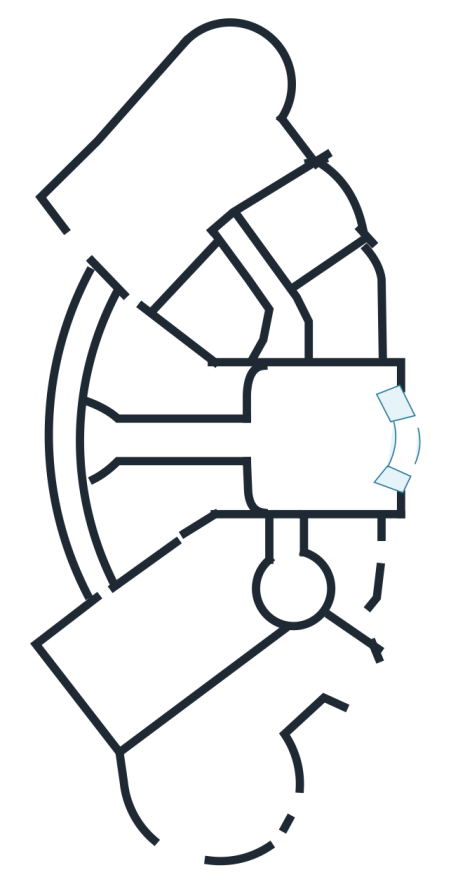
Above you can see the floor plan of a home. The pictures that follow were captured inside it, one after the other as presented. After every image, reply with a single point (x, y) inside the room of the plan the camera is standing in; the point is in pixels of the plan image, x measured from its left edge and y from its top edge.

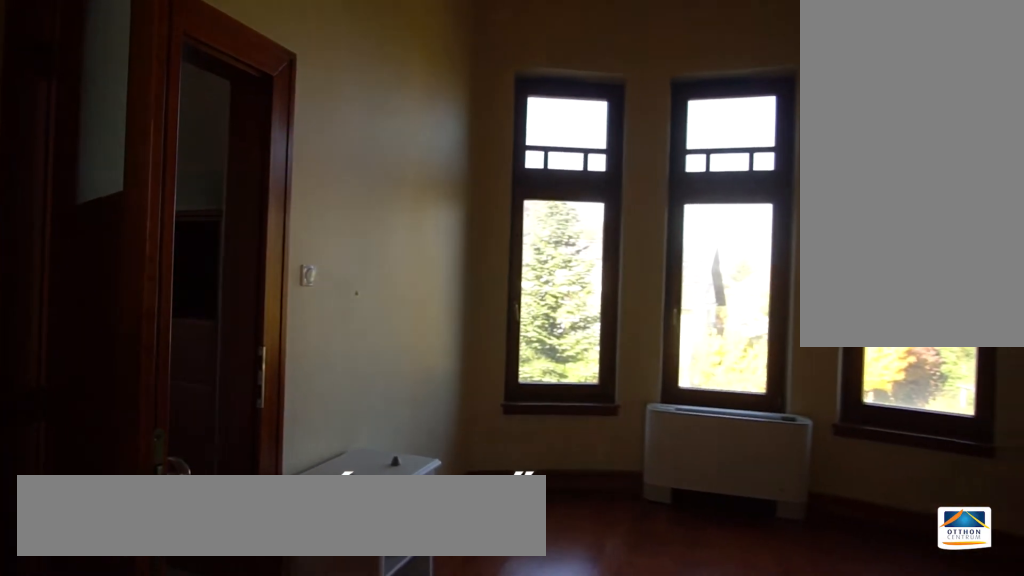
(351, 600)
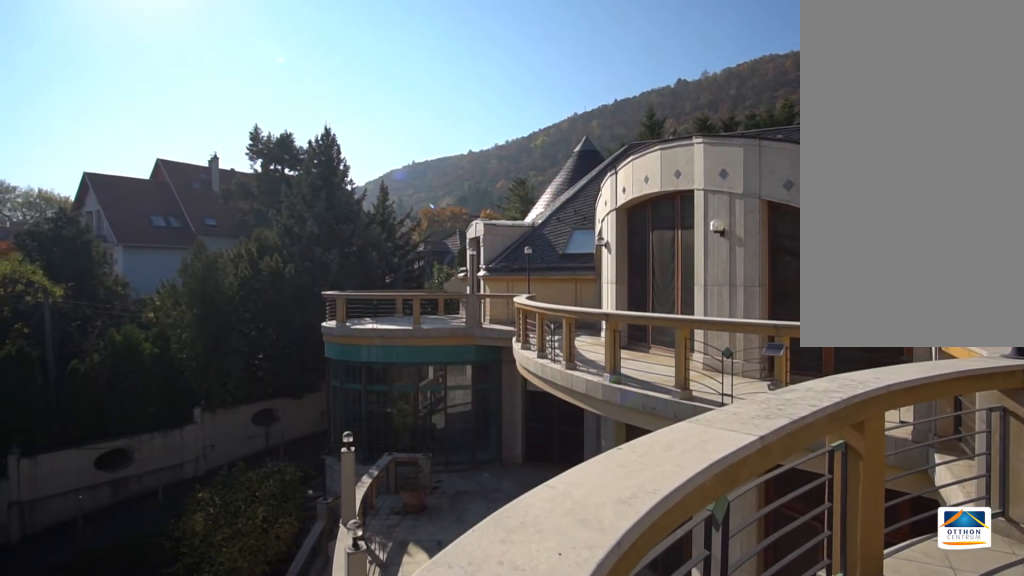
(171, 819)
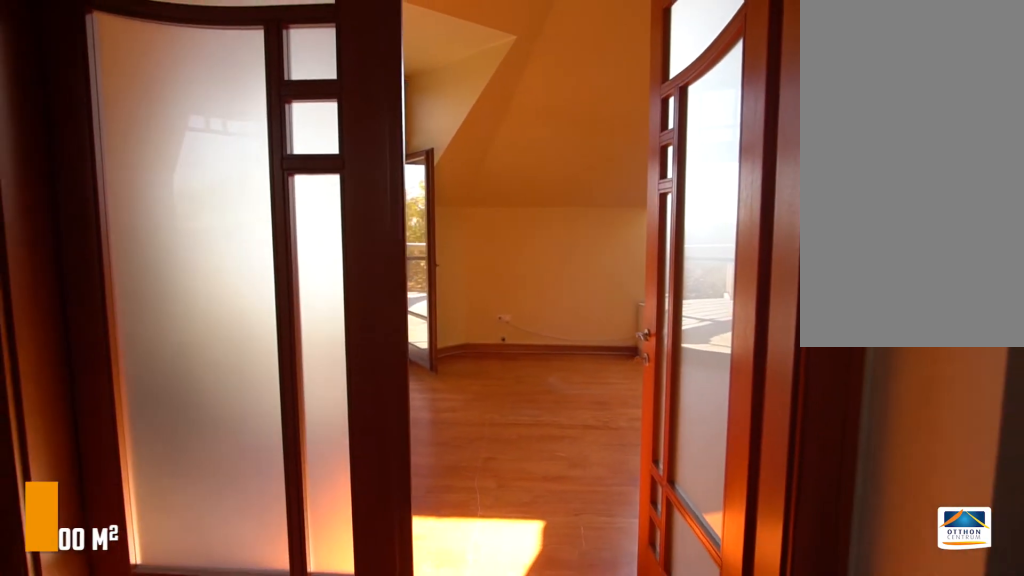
(305, 662)
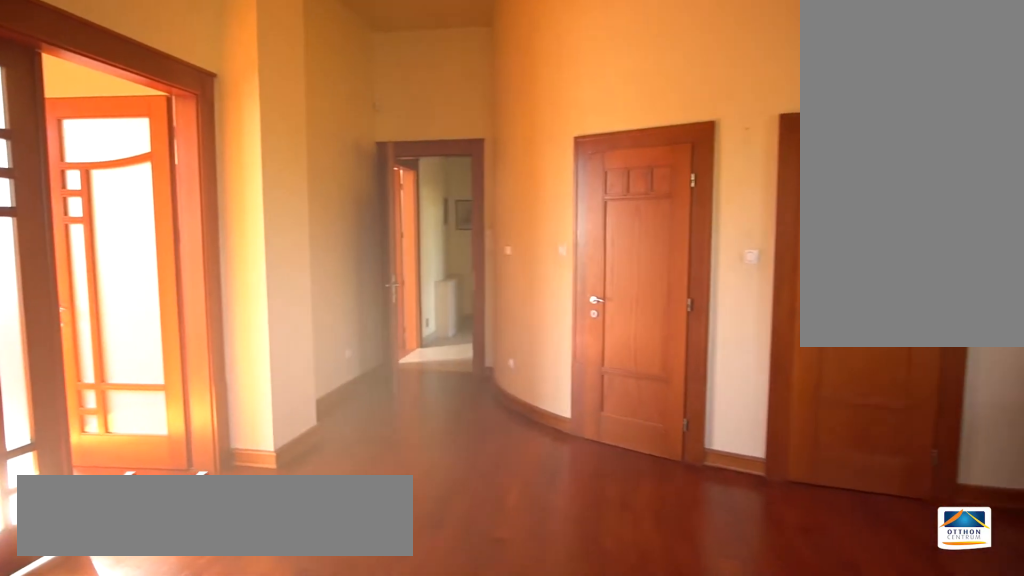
(305, 662)
